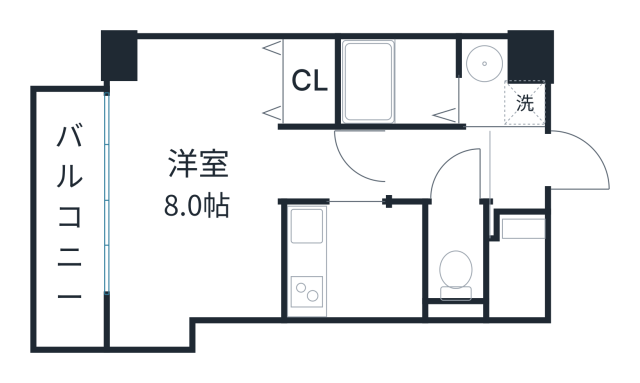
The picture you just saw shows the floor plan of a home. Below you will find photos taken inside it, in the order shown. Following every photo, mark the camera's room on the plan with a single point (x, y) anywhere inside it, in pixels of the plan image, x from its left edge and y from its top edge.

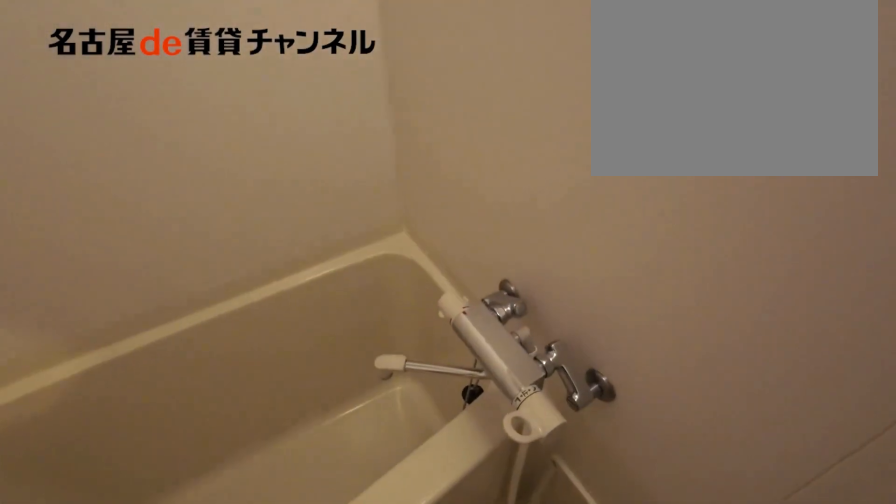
(399, 81)
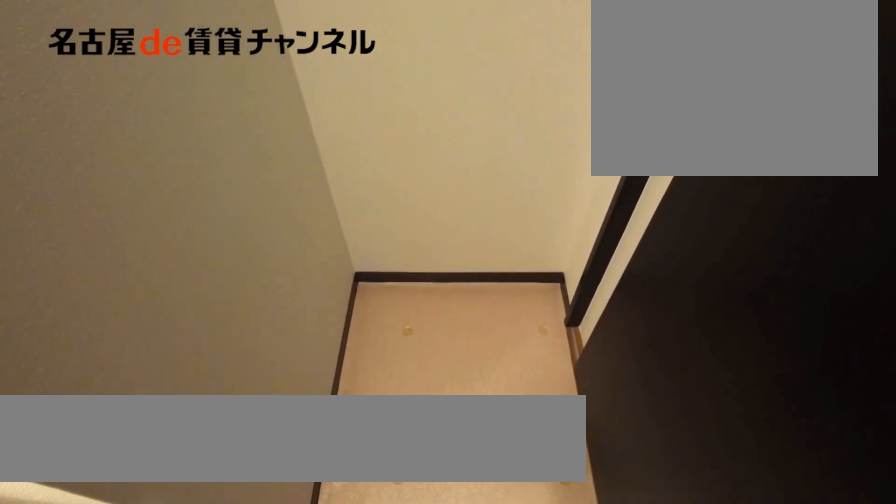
(497, 87)
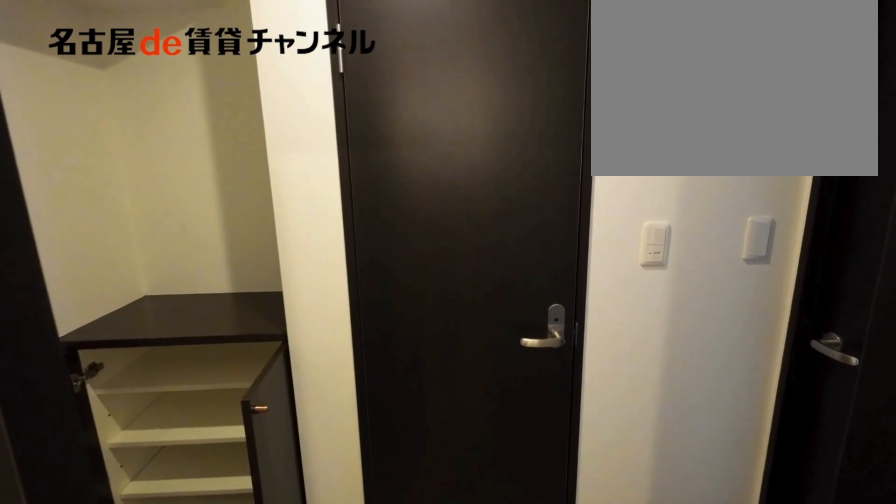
(440, 165)
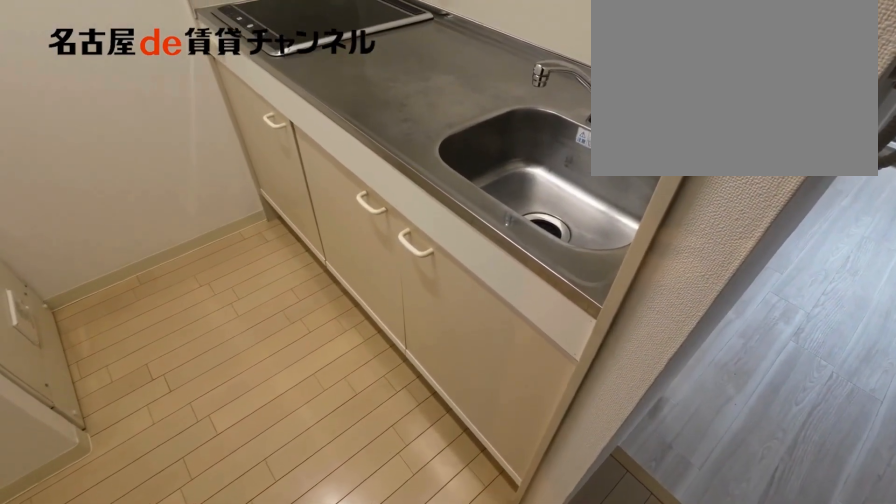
(353, 260)
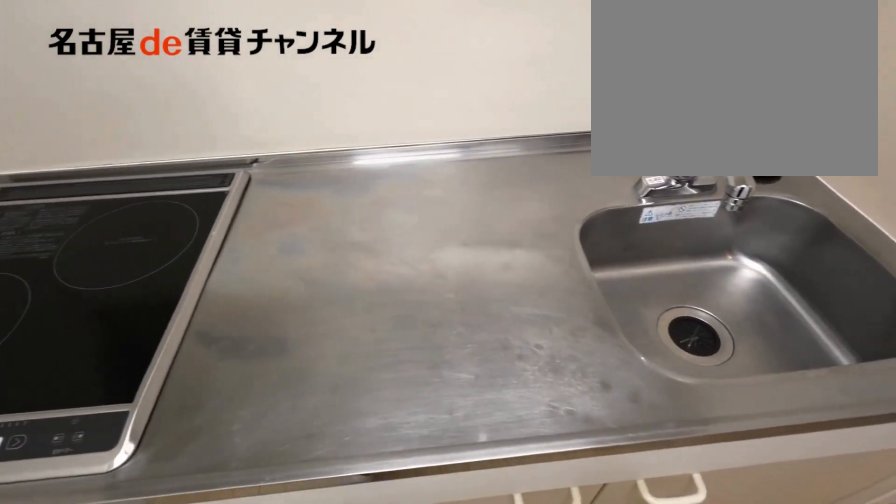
(353, 260)
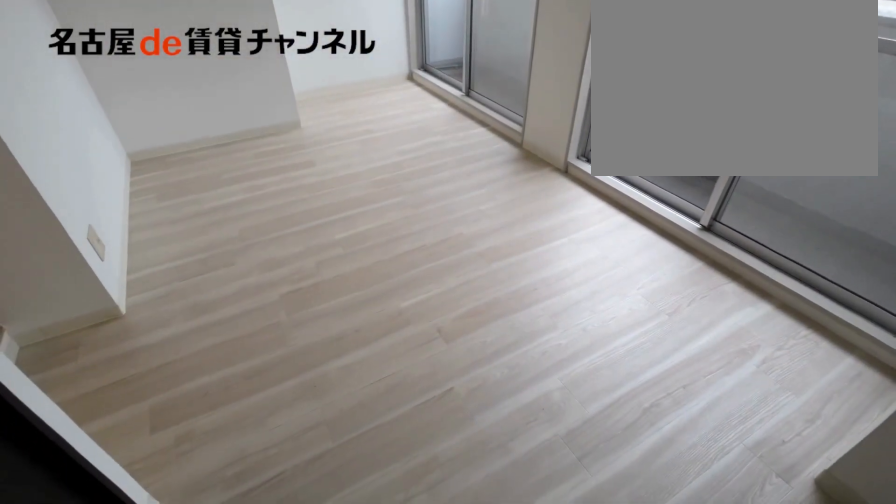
(212, 184)
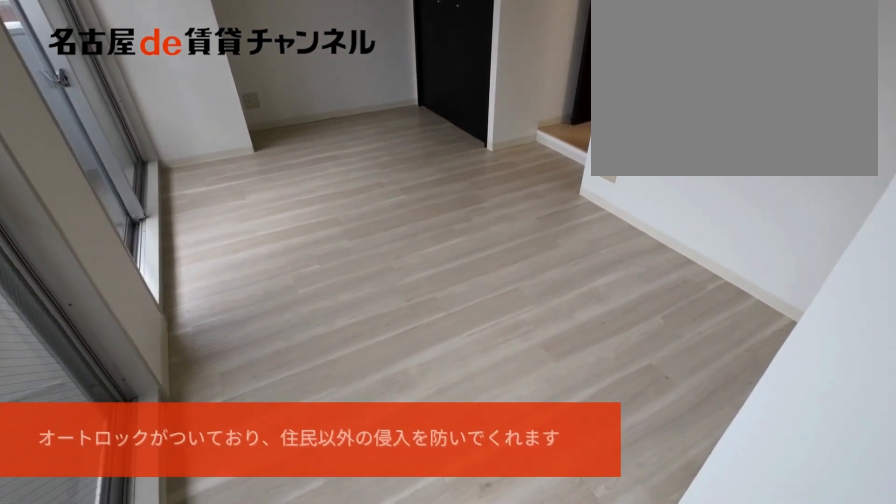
(212, 184)
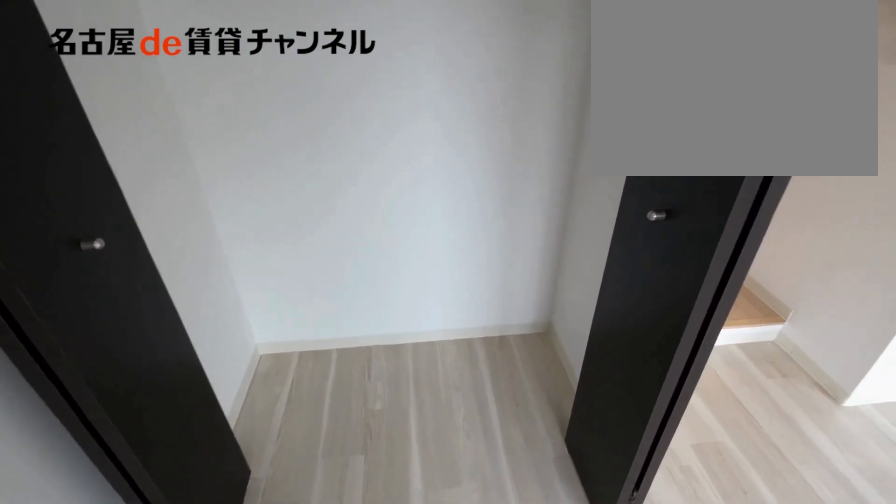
(309, 81)
